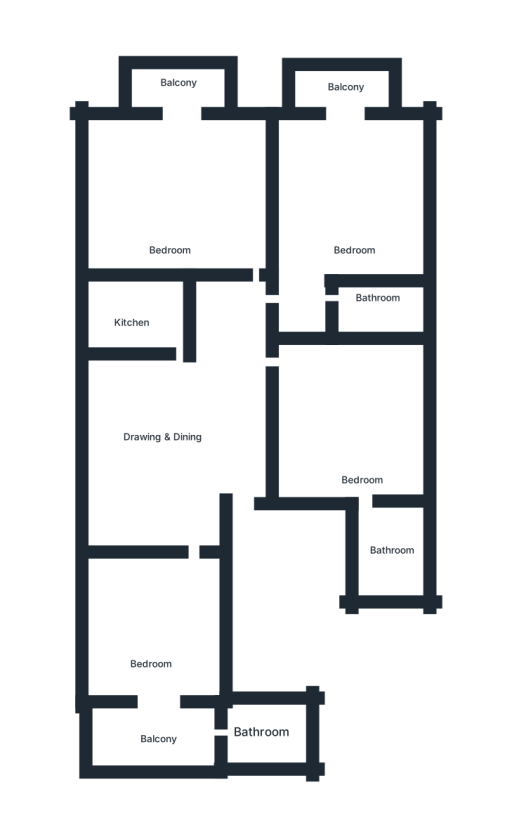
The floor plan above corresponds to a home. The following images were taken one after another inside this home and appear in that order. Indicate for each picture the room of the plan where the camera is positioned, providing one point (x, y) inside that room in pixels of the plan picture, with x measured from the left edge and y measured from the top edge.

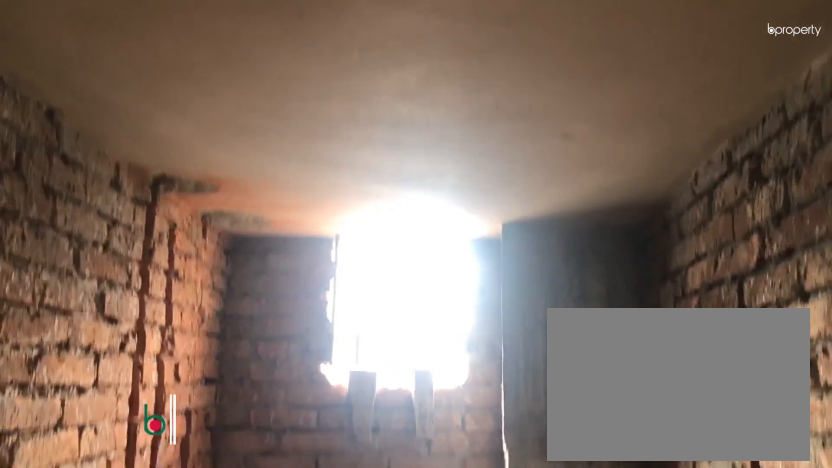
(380, 313)
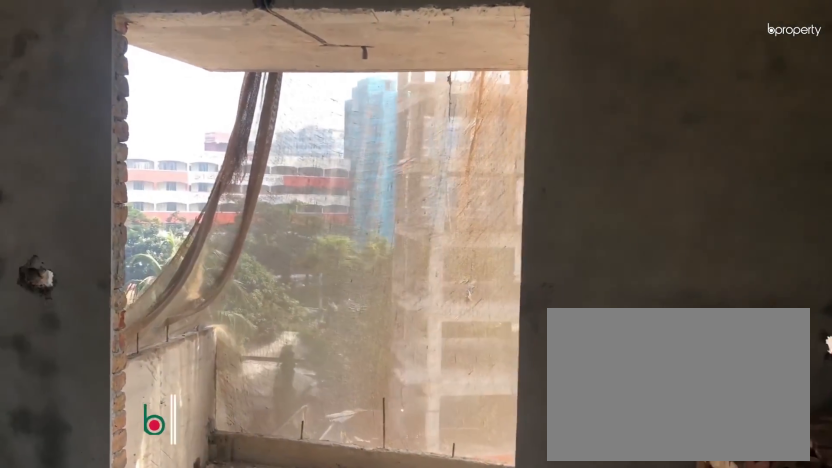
(180, 203)
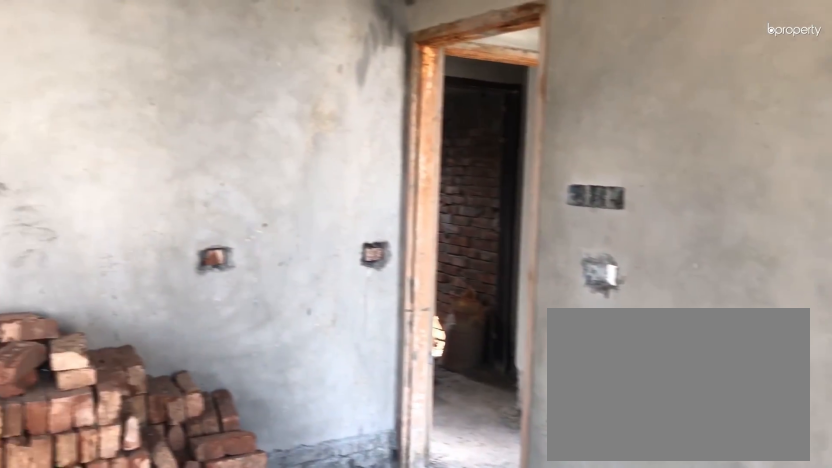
(179, 202)
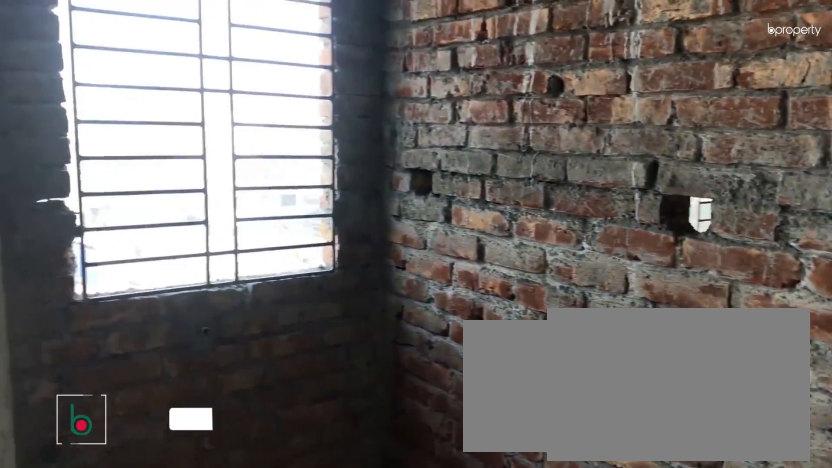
(132, 314)
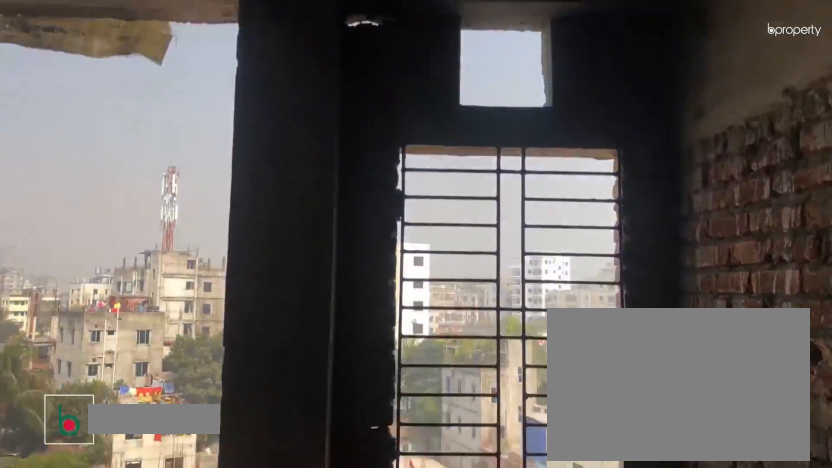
(132, 314)
